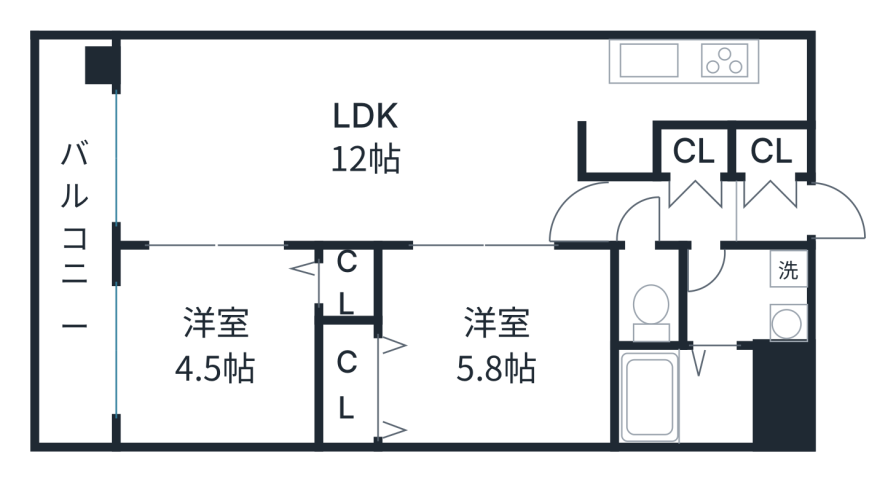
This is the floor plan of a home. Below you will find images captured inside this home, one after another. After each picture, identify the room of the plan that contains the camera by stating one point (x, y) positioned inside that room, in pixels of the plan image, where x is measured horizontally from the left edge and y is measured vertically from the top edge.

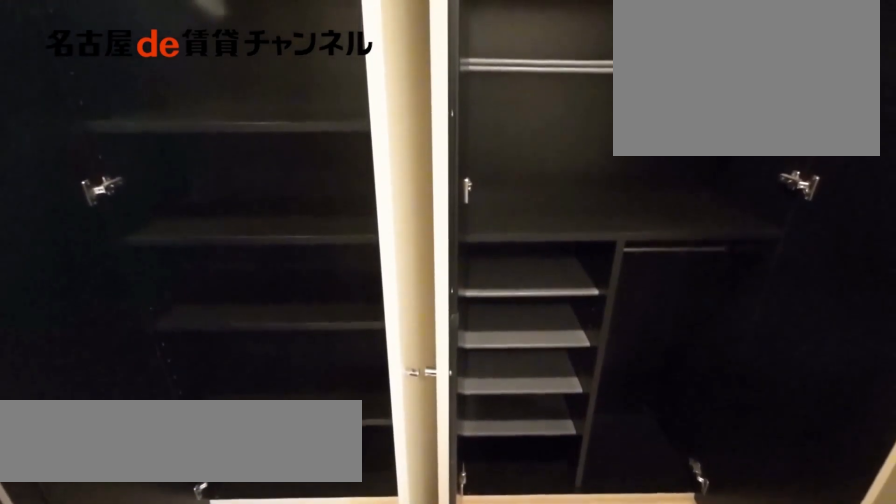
(732, 184)
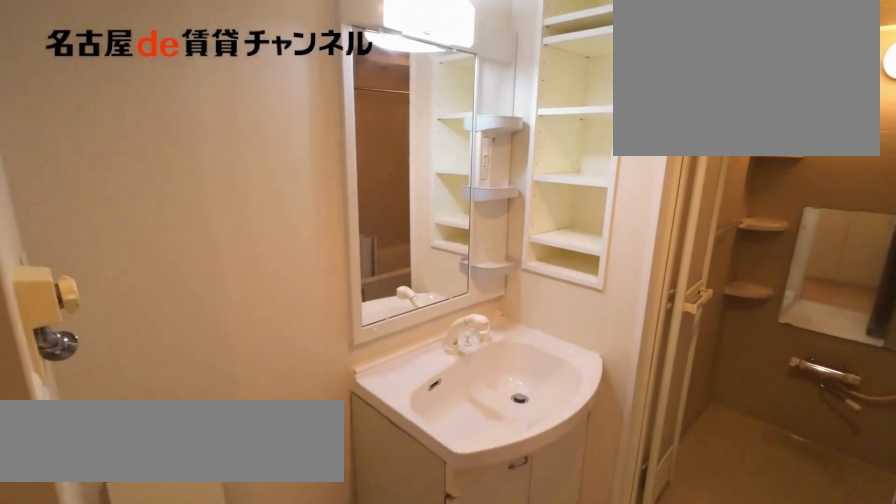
(747, 296)
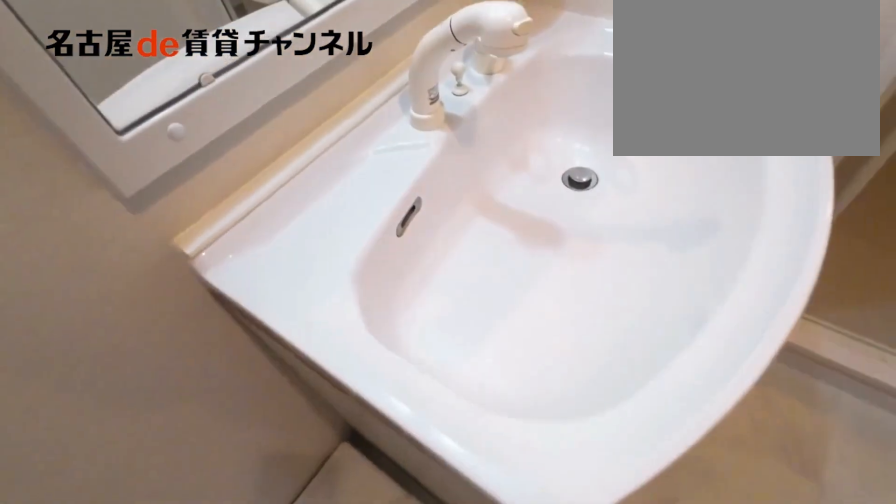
(747, 296)
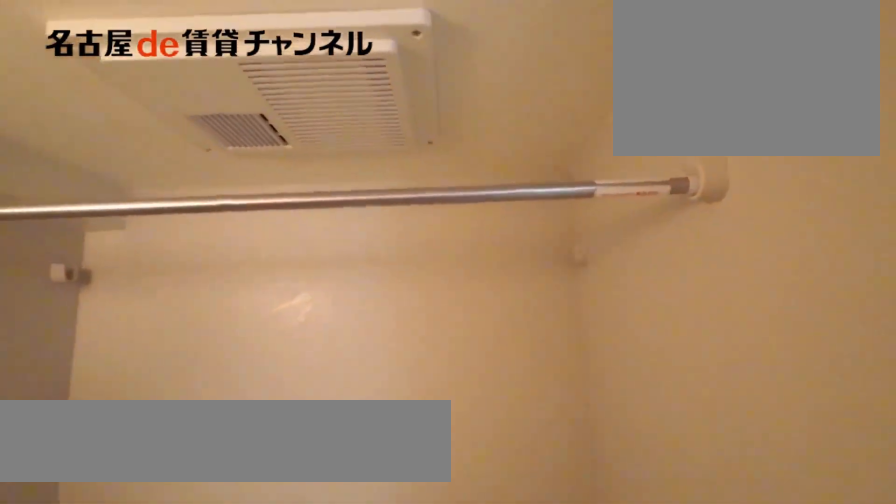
(682, 394)
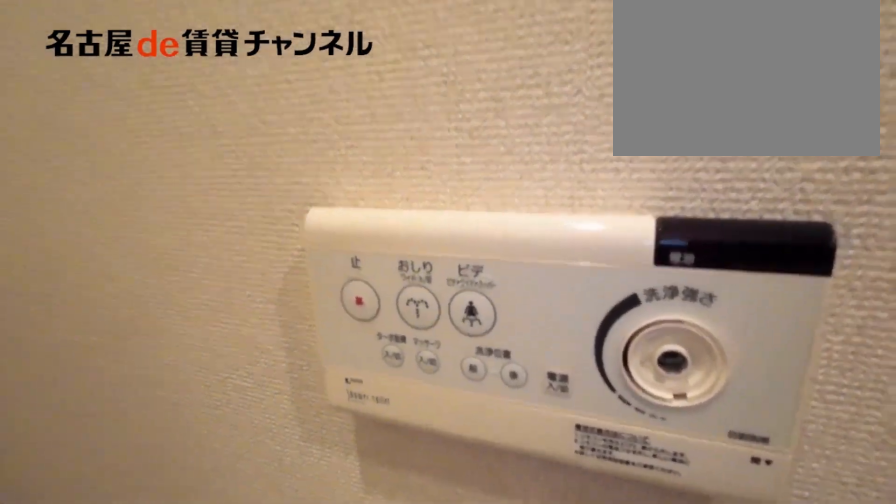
(648, 295)
